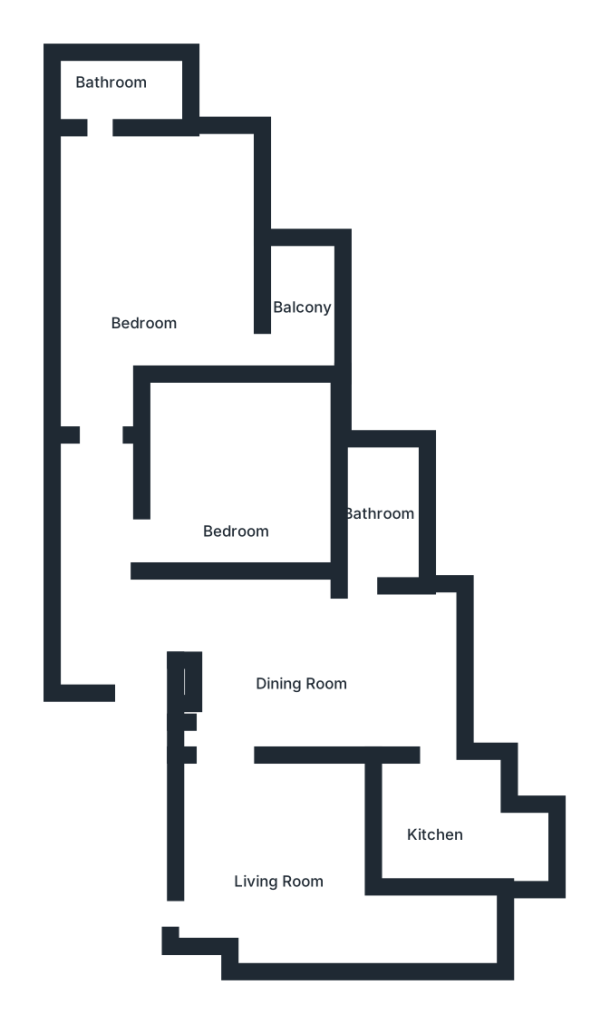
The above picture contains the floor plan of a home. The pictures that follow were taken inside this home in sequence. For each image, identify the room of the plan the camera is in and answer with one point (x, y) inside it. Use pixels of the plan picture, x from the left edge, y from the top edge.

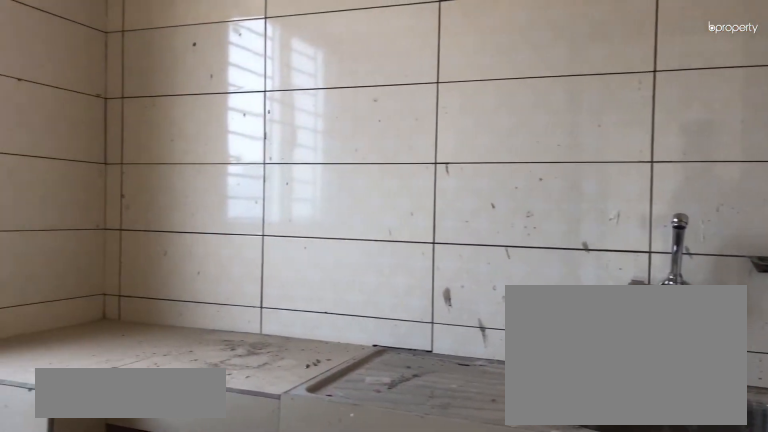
(446, 827)
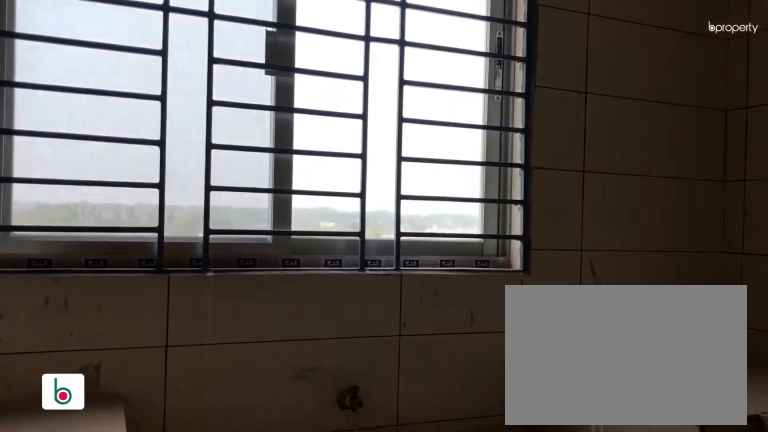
(446, 827)
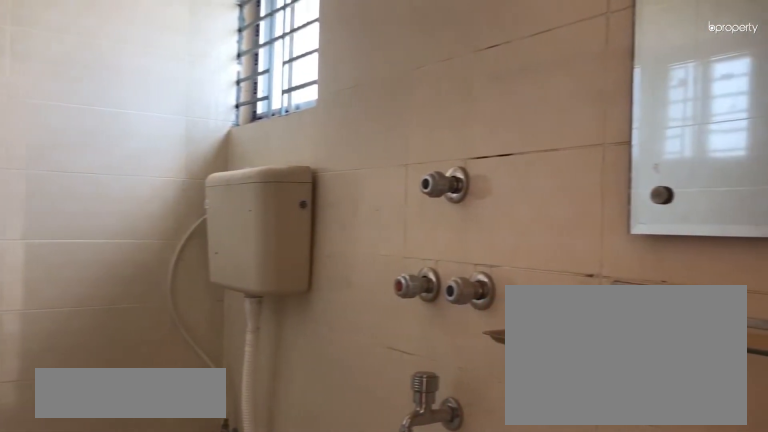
(391, 501)
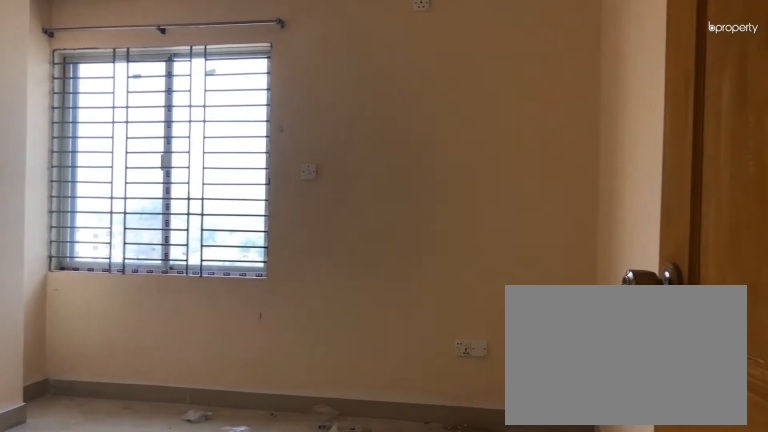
(231, 495)
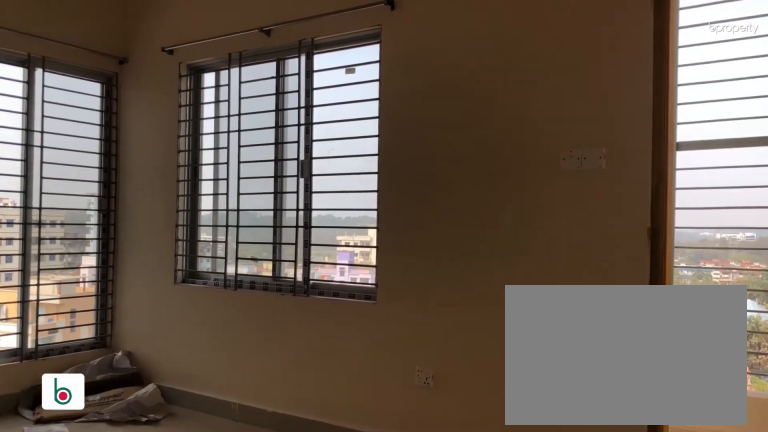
(149, 274)
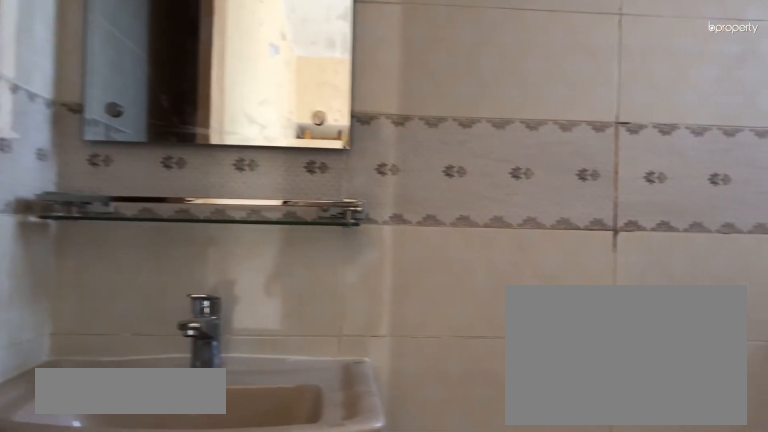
(142, 93)
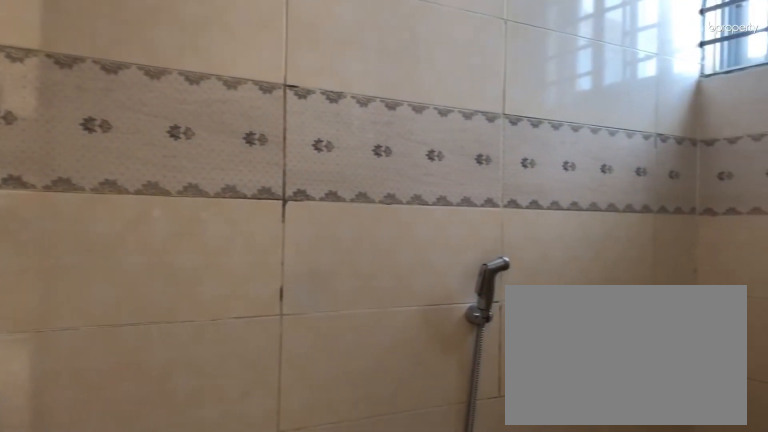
(142, 93)
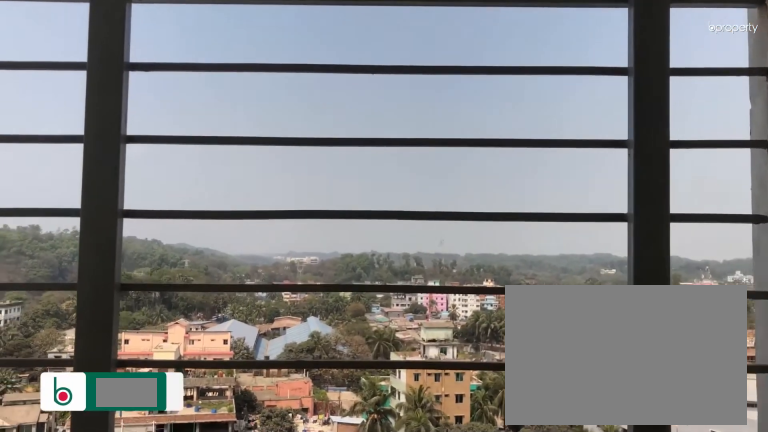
(302, 309)
